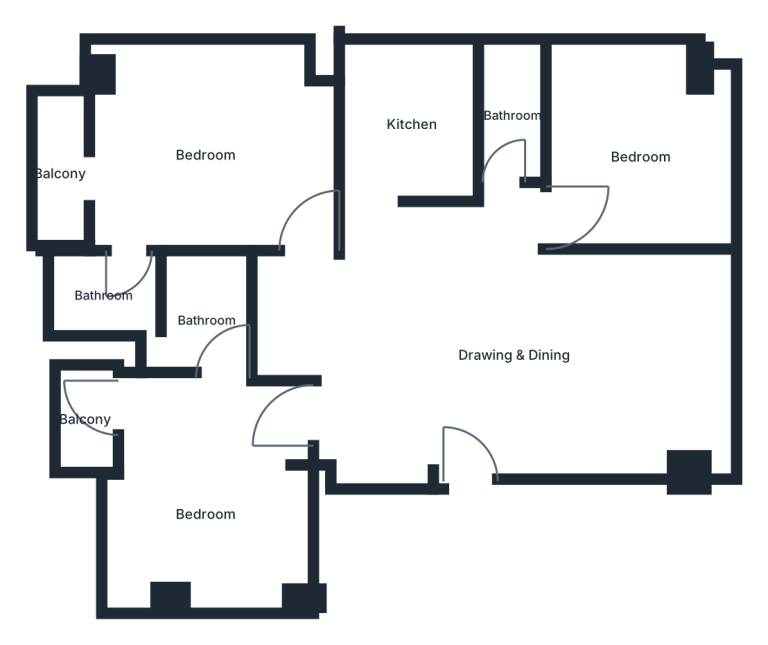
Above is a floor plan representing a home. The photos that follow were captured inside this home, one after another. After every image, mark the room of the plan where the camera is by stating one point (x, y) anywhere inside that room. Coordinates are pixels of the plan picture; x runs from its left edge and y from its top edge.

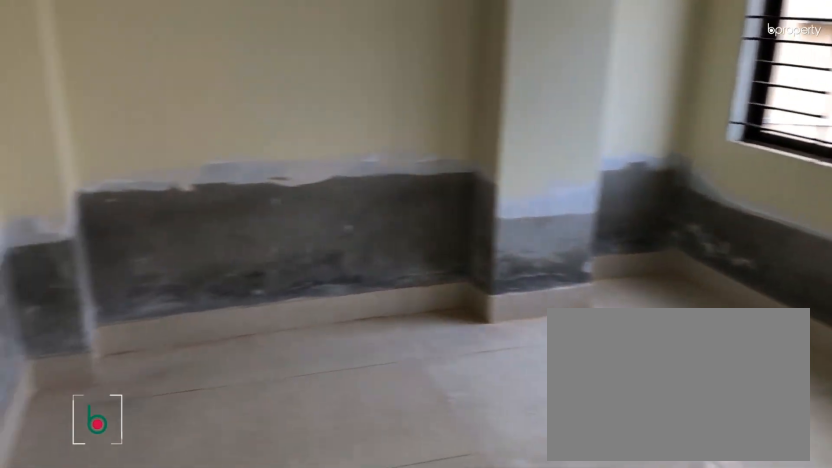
(205, 515)
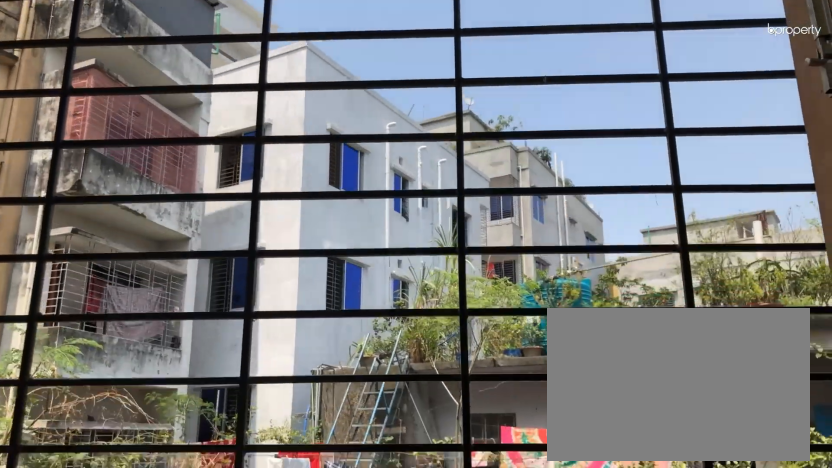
(87, 418)
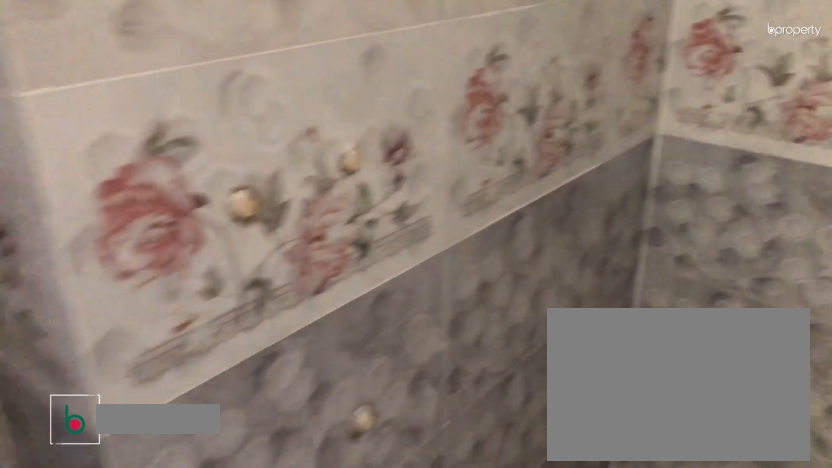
(207, 321)
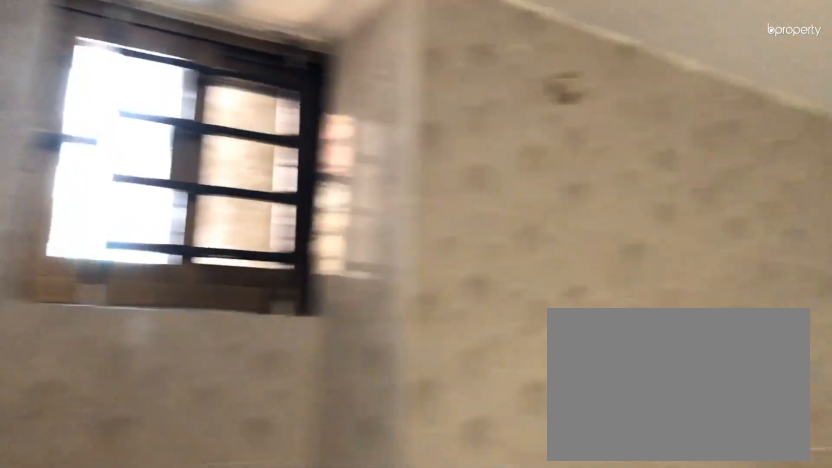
(207, 321)
